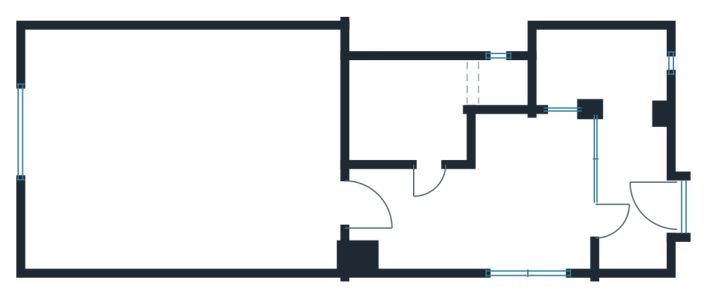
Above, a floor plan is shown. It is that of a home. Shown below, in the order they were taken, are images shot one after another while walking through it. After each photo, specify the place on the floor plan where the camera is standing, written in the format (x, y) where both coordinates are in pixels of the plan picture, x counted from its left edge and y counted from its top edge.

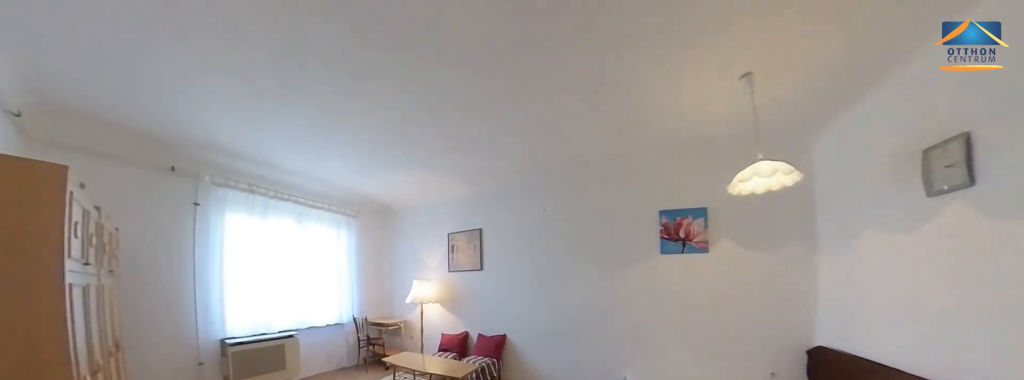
(224, 215)
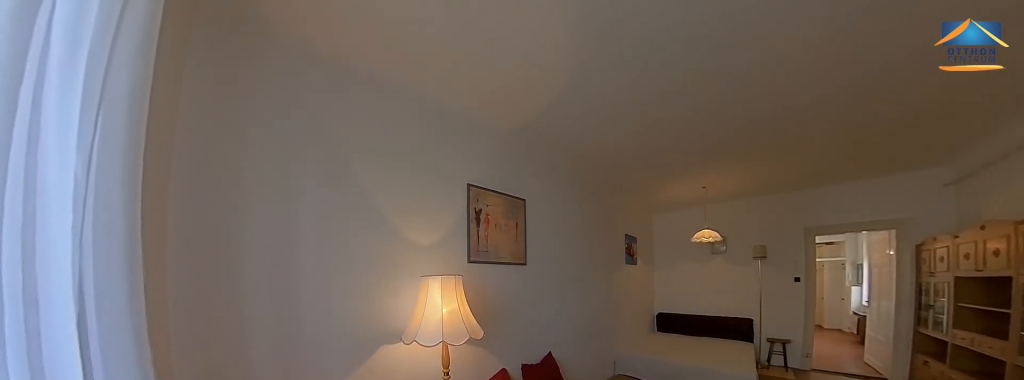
(79, 135)
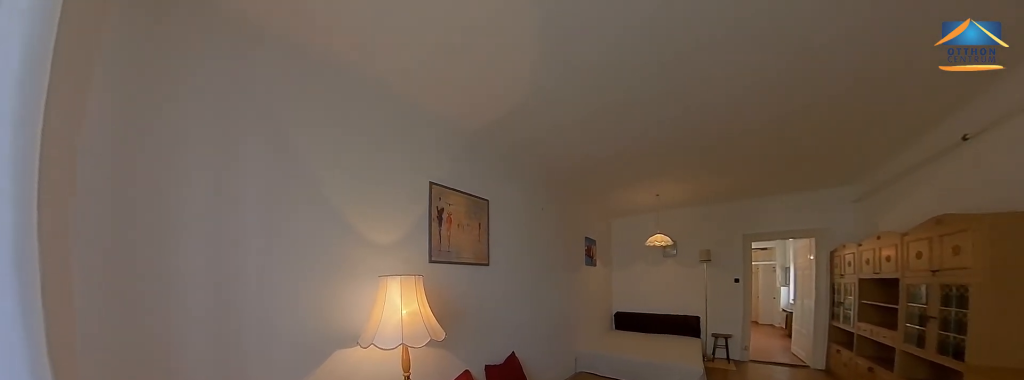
(81, 127)
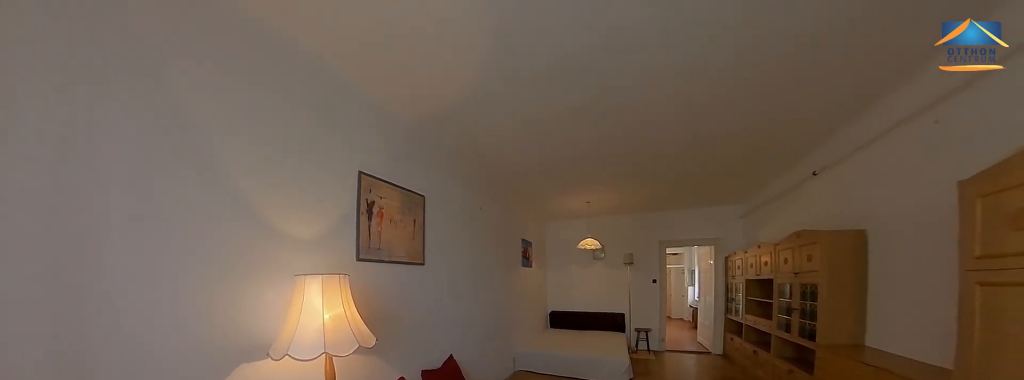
(81, 127)
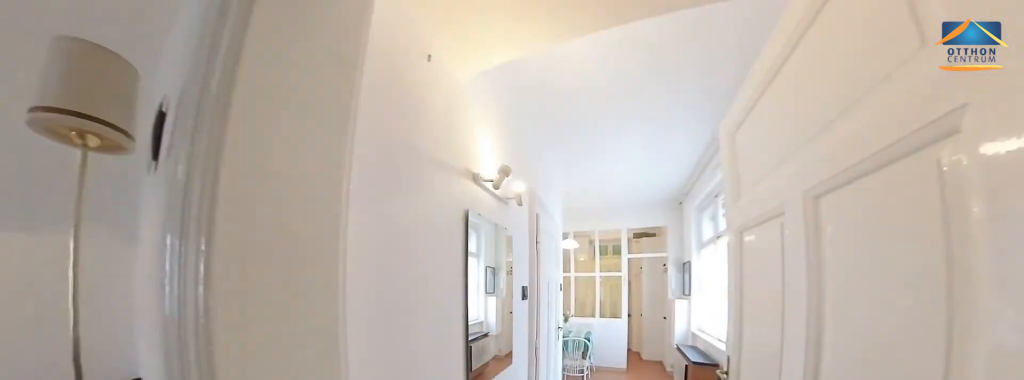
(328, 166)
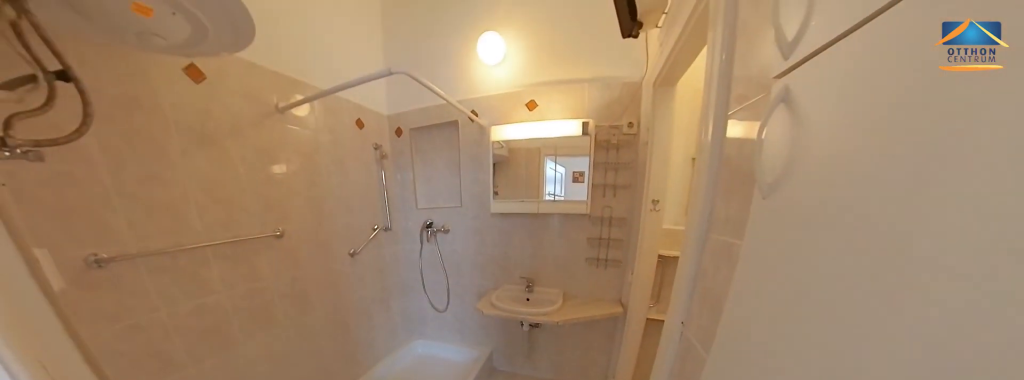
(433, 154)
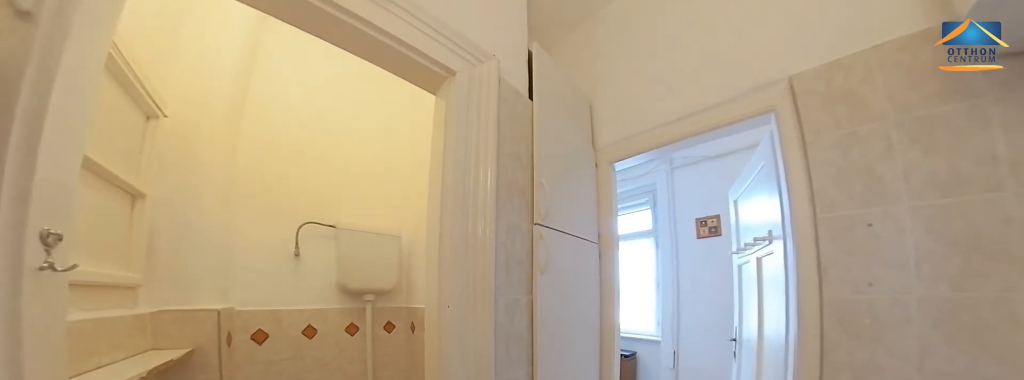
(433, 113)
